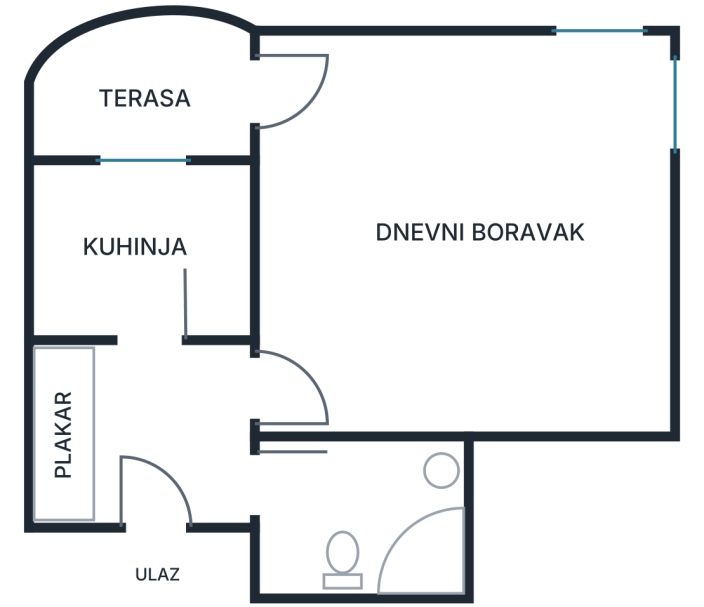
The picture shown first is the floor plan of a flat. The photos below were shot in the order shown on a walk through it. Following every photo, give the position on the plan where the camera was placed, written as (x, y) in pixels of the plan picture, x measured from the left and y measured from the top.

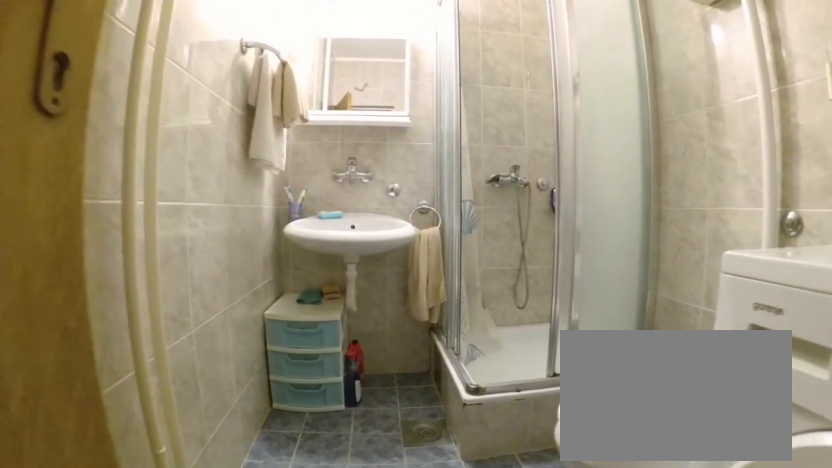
(275, 476)
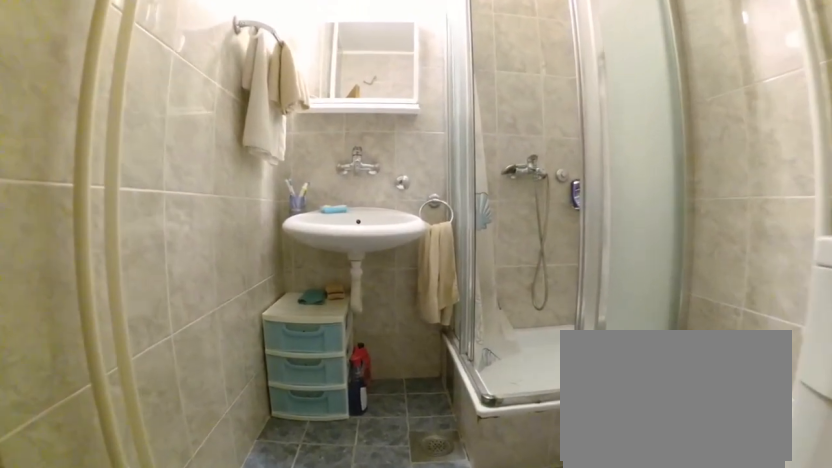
(287, 475)
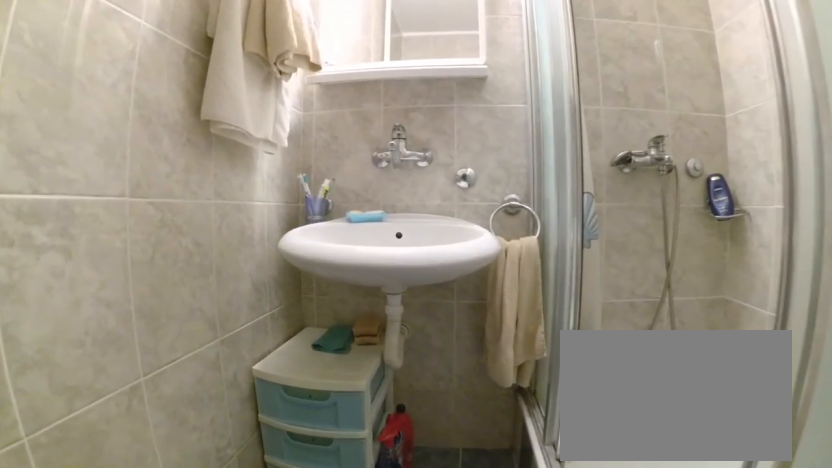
(347, 476)
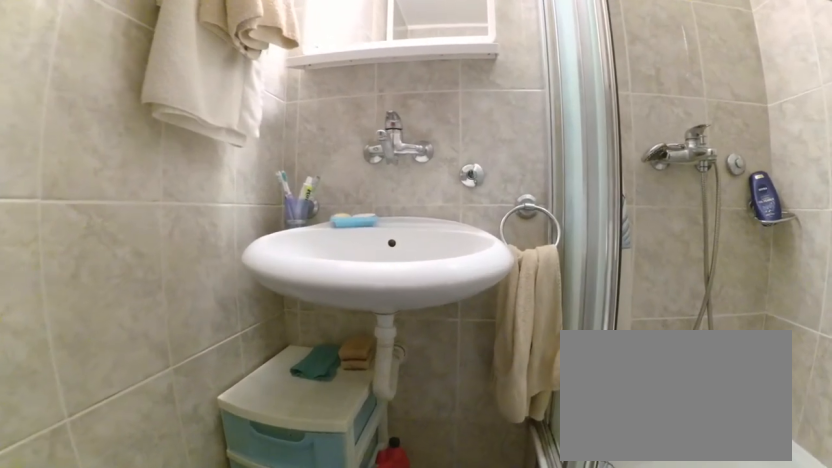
(371, 476)
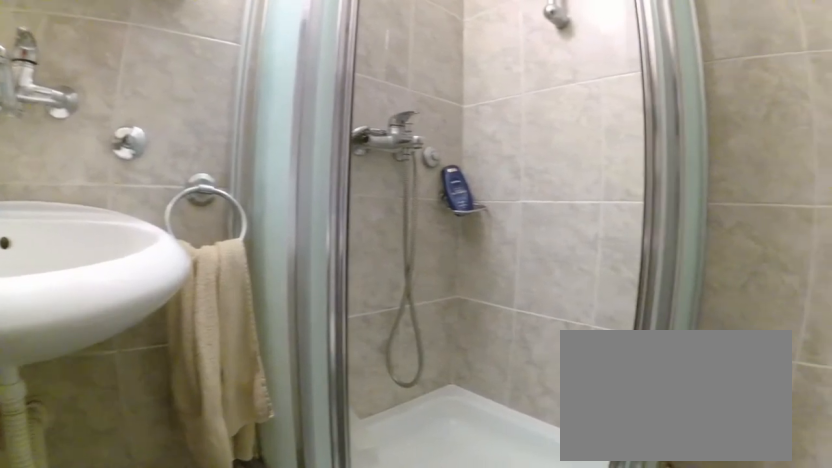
(404, 456)
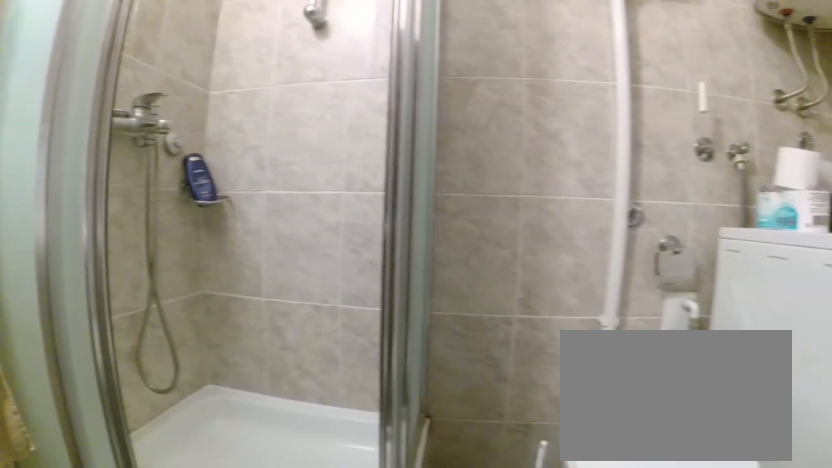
(419, 448)
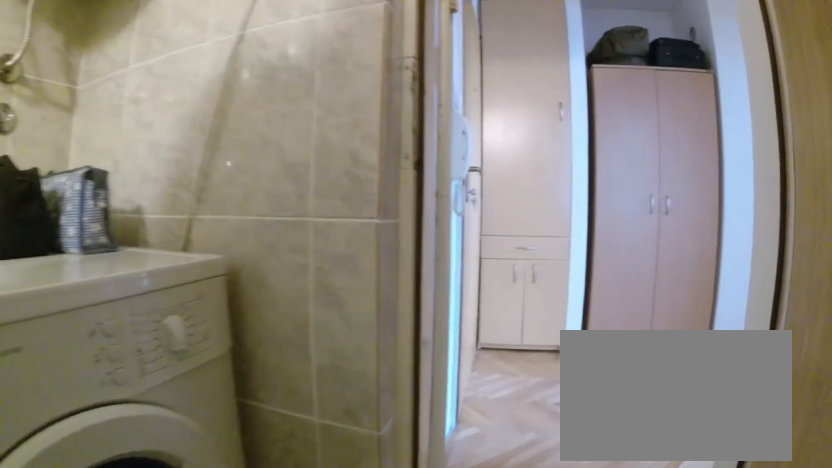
(352, 473)
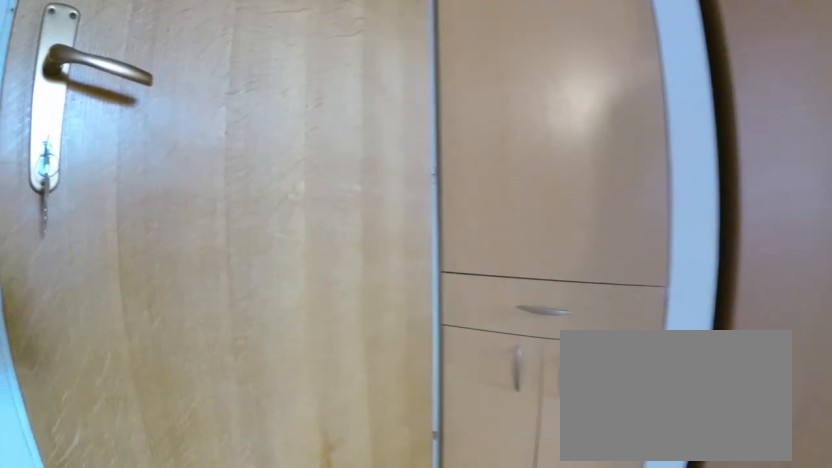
(179, 470)
